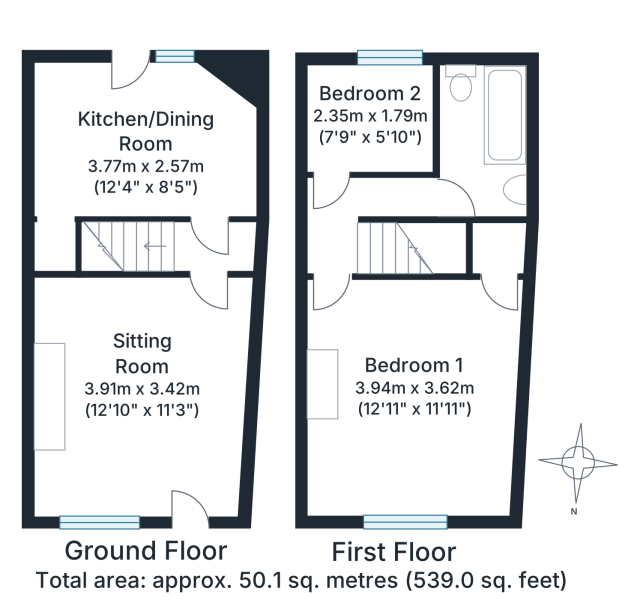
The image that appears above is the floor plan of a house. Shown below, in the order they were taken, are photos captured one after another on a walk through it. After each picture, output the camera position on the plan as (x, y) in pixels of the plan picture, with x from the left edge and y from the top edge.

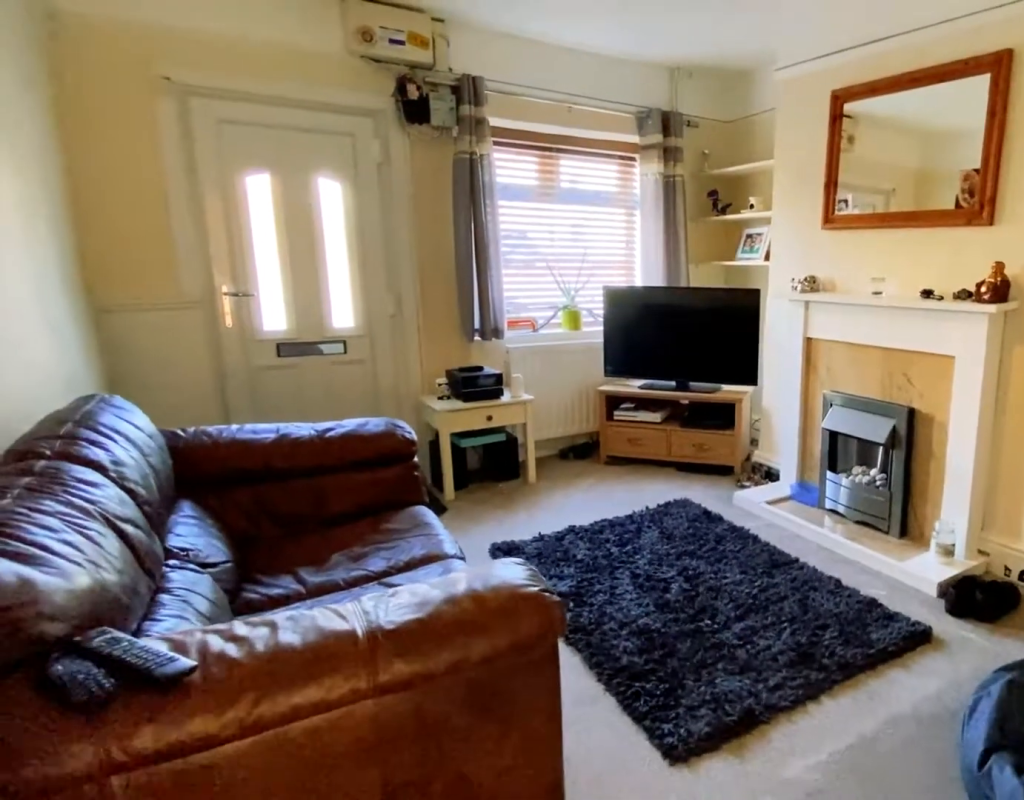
(205, 295)
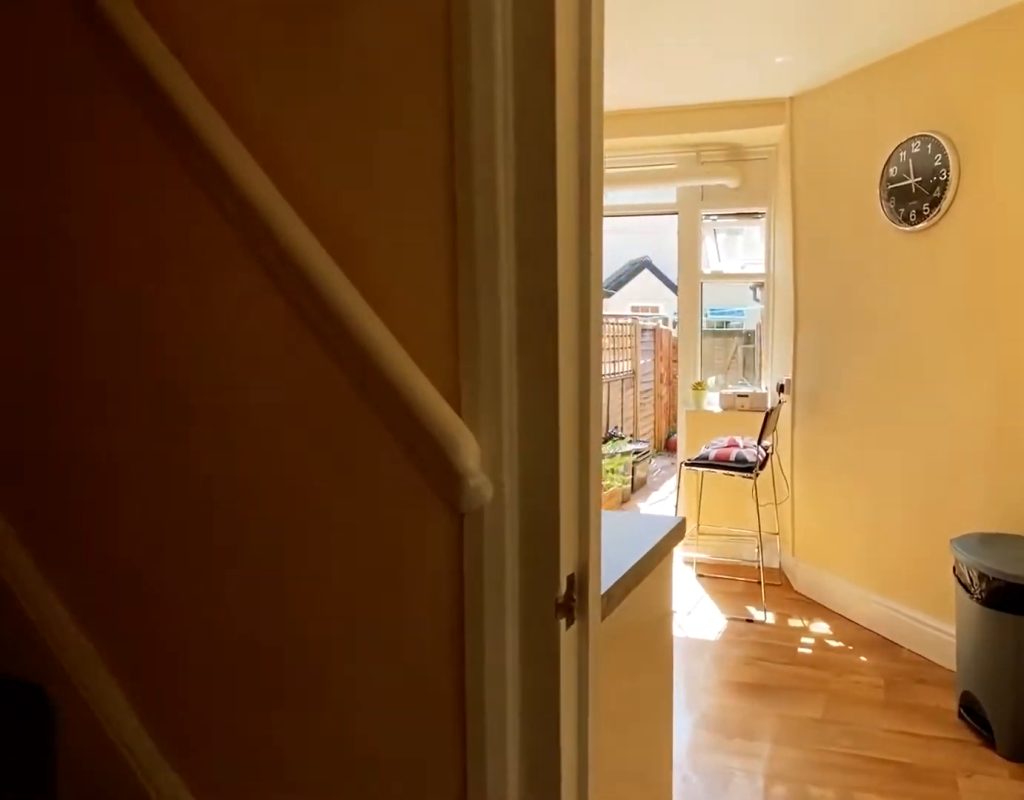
(210, 226)
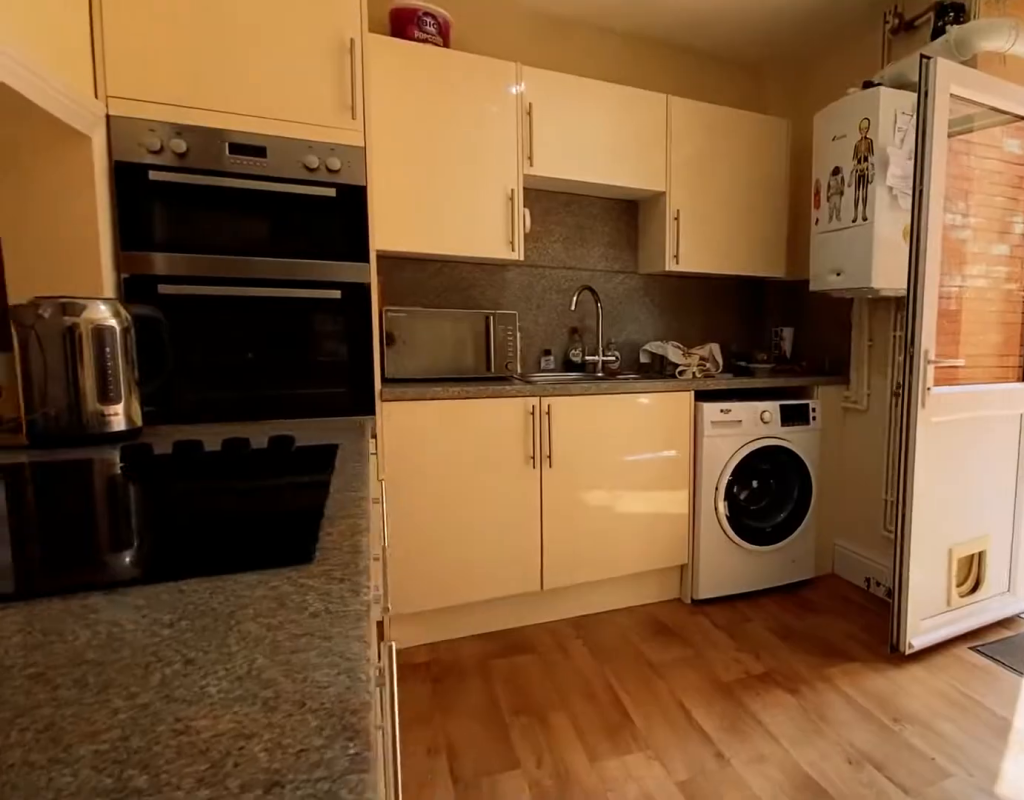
(208, 144)
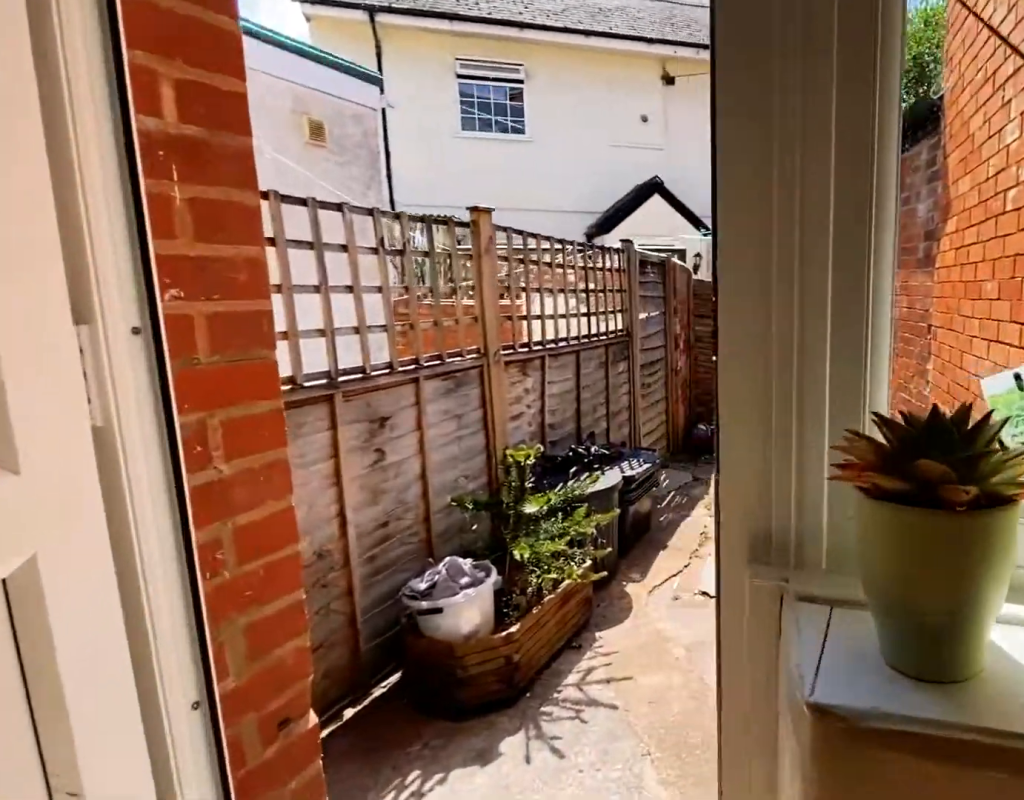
(142, 71)
